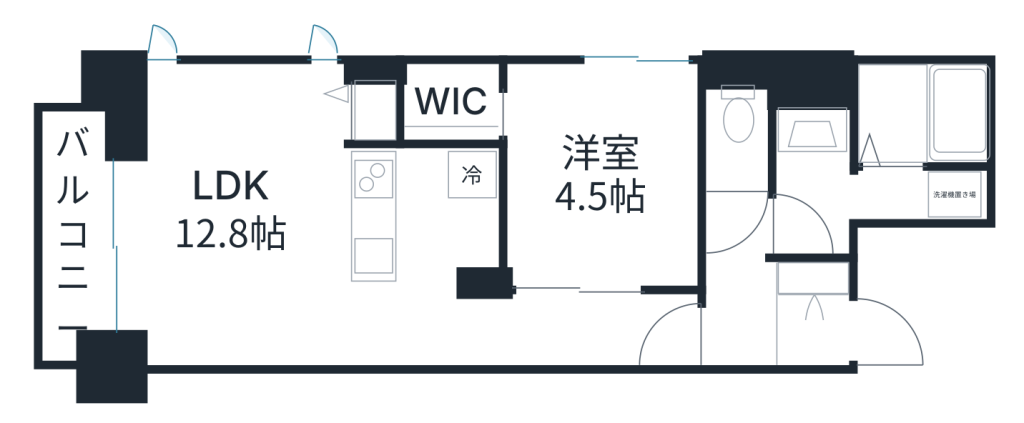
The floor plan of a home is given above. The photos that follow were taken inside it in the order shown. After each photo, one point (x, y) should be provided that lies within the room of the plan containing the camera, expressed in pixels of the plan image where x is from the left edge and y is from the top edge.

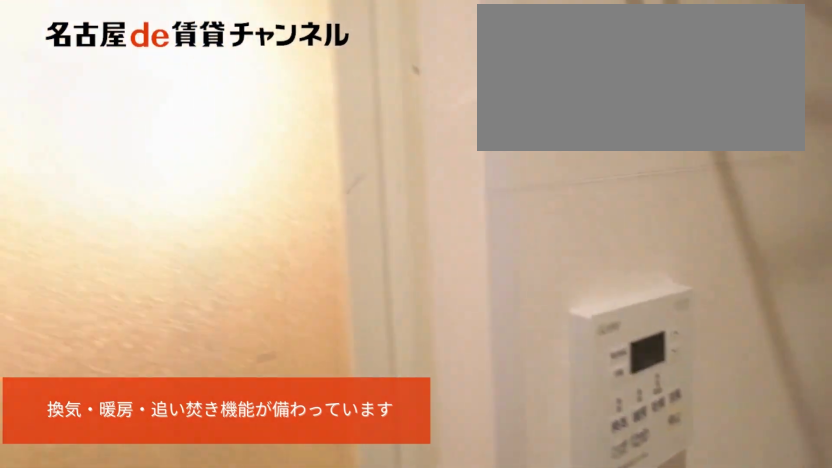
(871, 150)
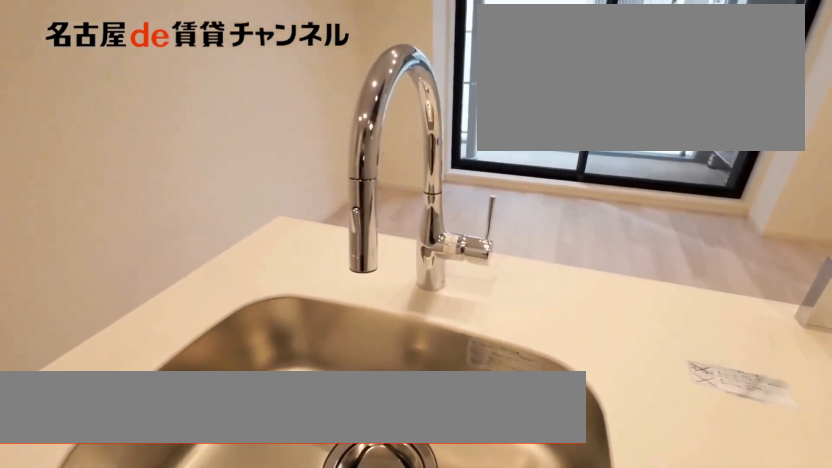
(427, 219)
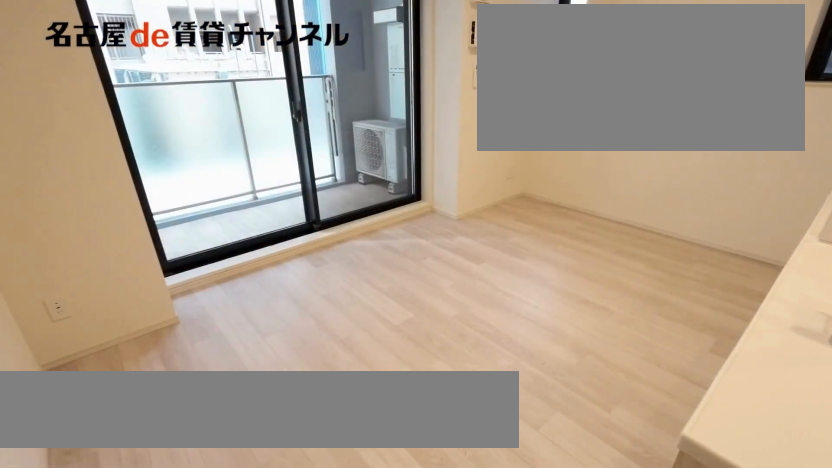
(230, 214)
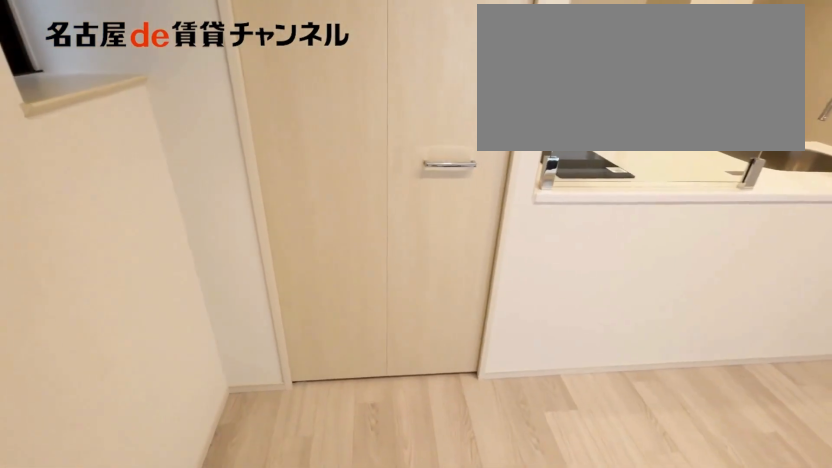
(230, 214)
